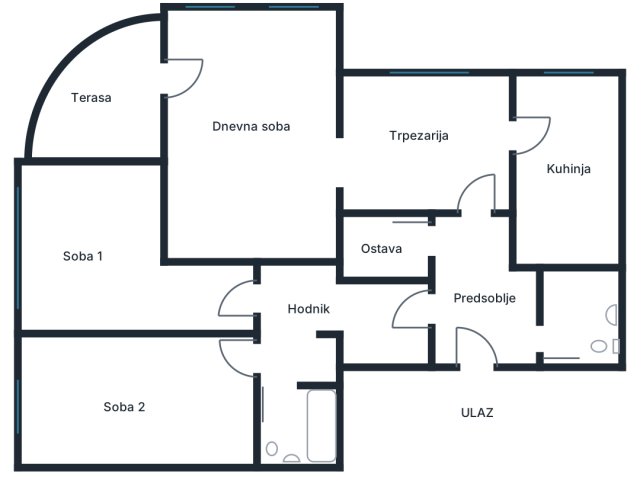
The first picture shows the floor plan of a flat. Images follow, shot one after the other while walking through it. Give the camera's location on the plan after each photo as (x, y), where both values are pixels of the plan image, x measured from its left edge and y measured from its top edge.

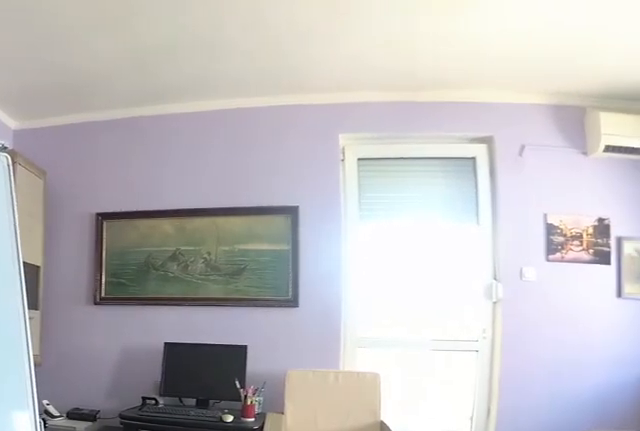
(345, 179)
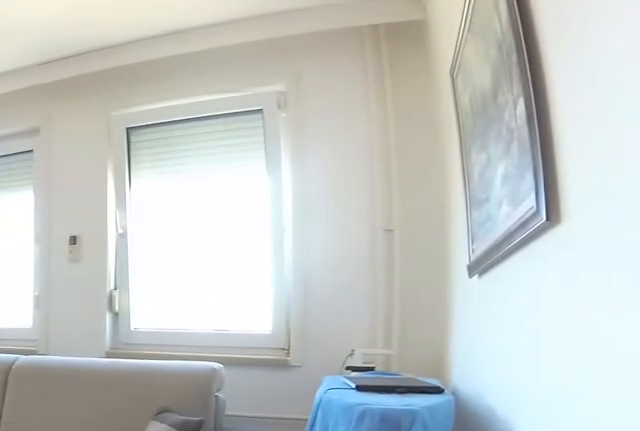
(334, 173)
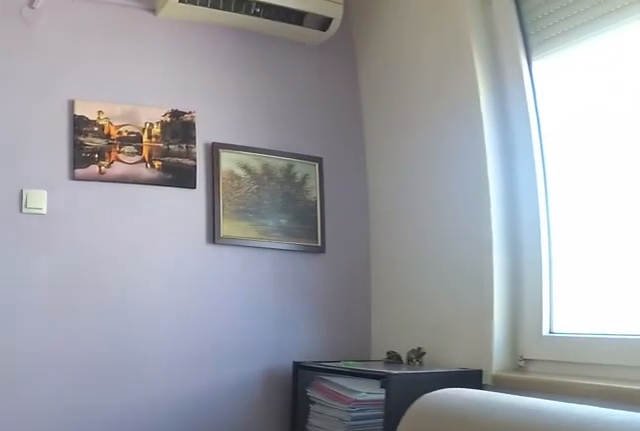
(294, 89)
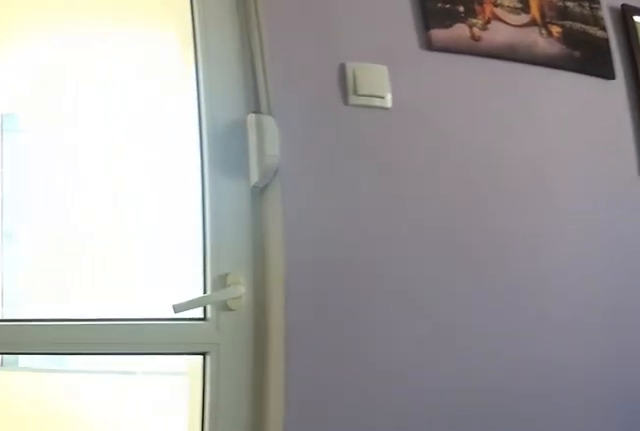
(225, 90)
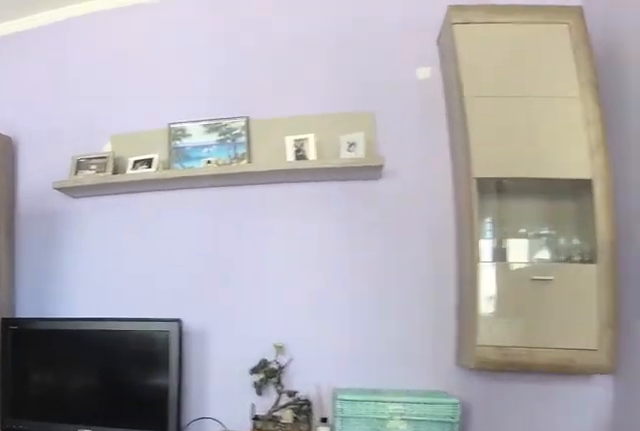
(201, 133)
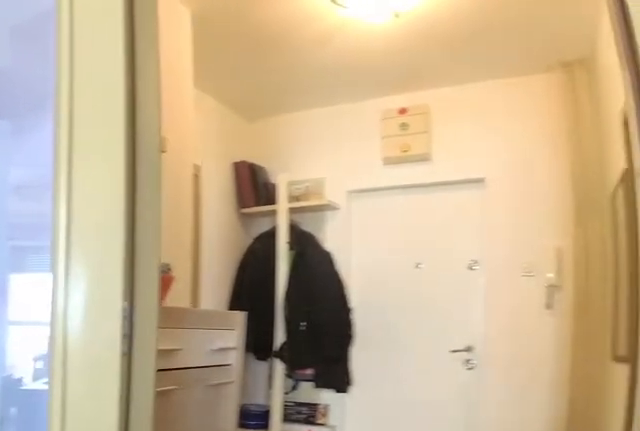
(451, 167)
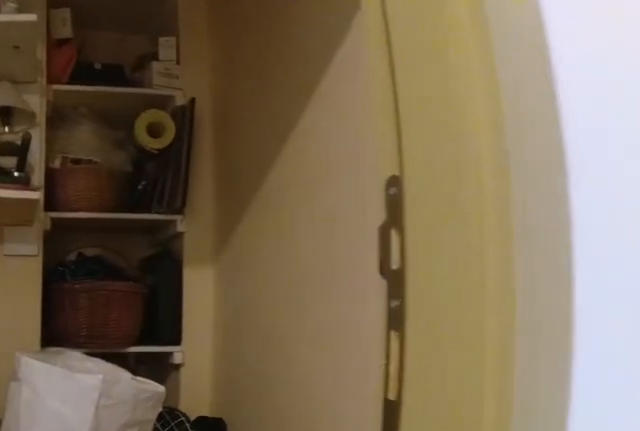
(458, 227)
